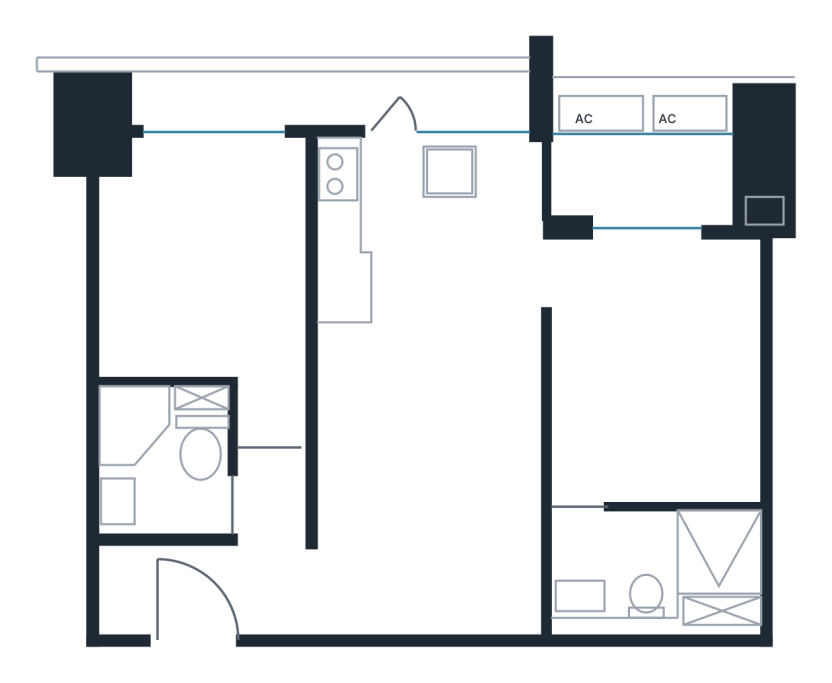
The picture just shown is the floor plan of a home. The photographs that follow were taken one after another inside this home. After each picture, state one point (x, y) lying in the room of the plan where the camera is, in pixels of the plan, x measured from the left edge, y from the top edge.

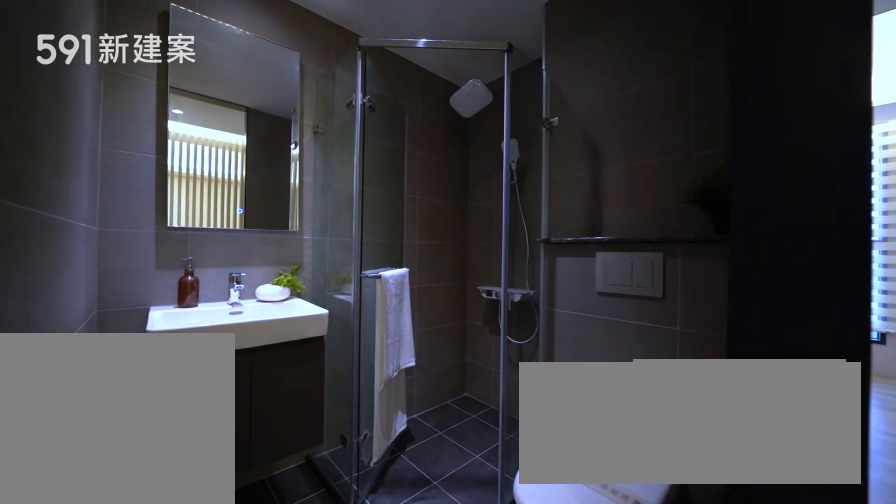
(164, 457)
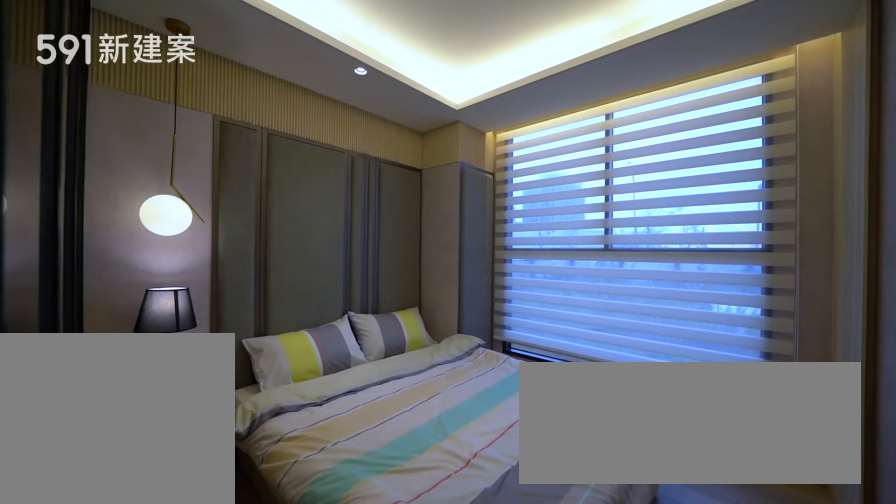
(205, 269)
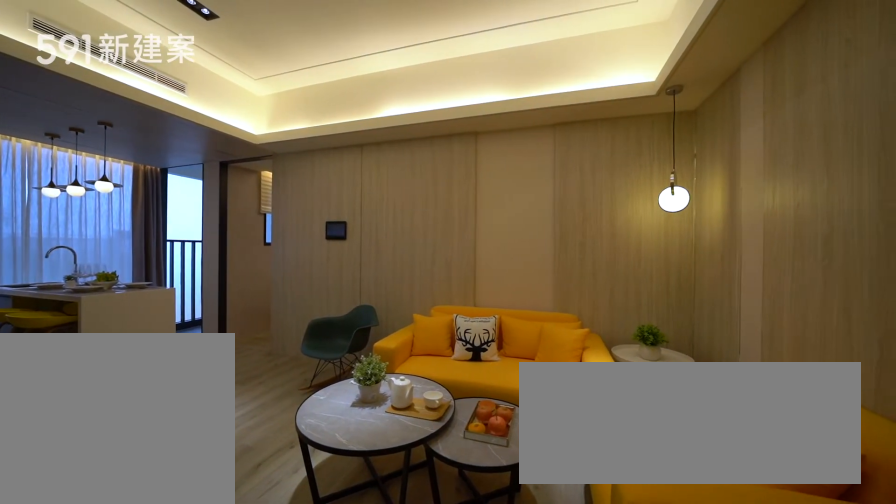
(433, 485)
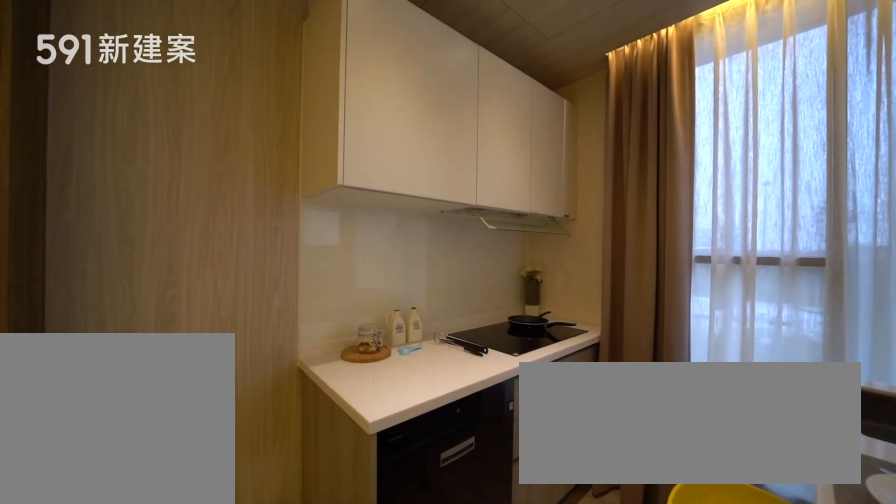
(374, 206)
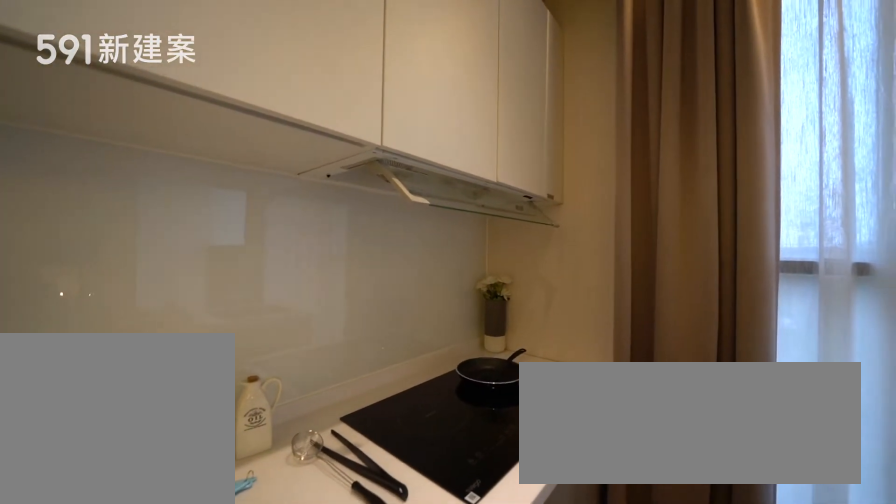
(374, 206)
